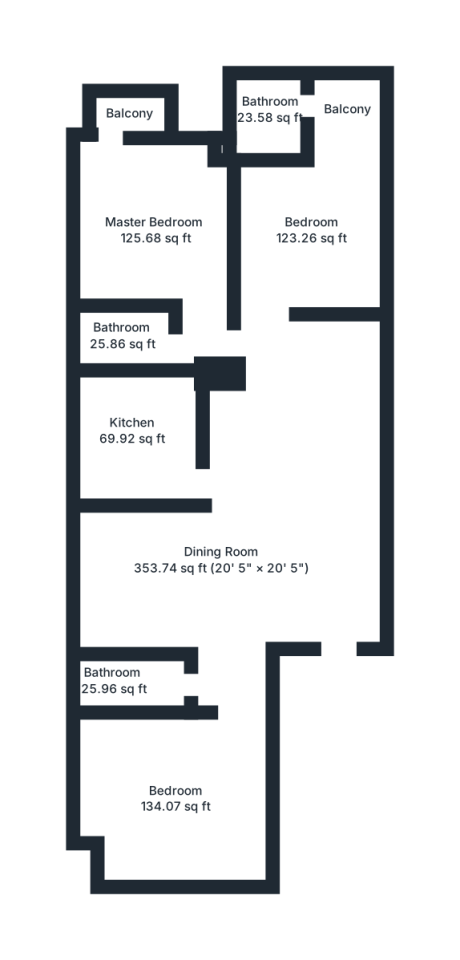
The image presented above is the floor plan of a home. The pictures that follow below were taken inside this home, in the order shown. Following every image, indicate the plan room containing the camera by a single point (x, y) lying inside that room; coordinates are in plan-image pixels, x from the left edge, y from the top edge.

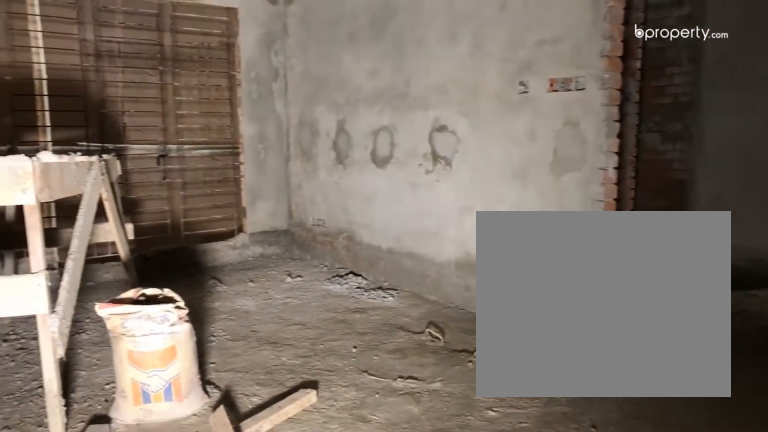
(247, 567)
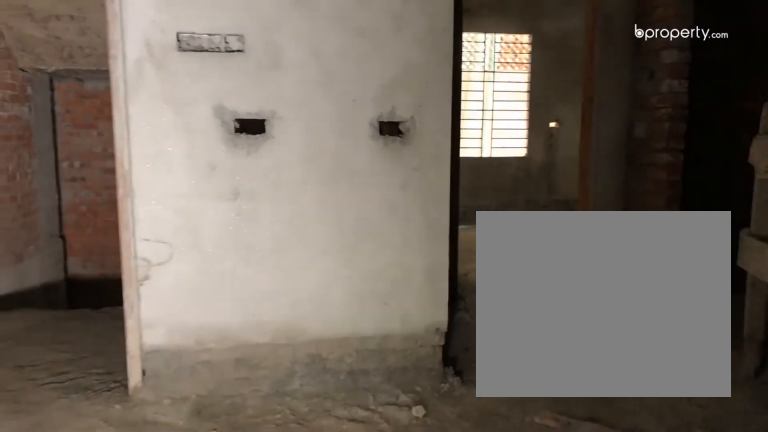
(247, 566)
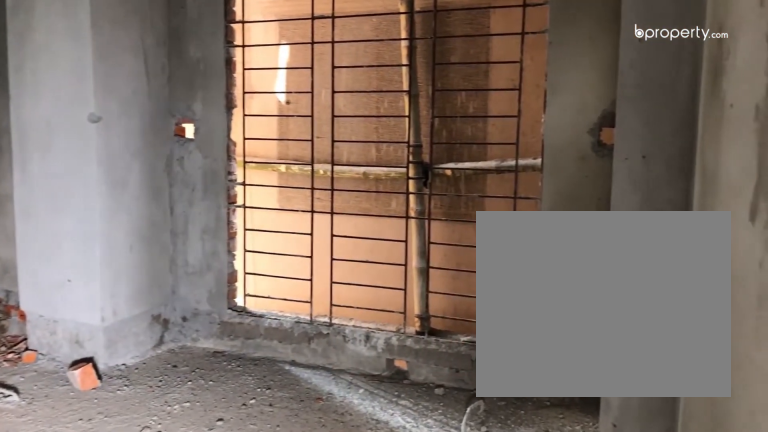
(177, 798)
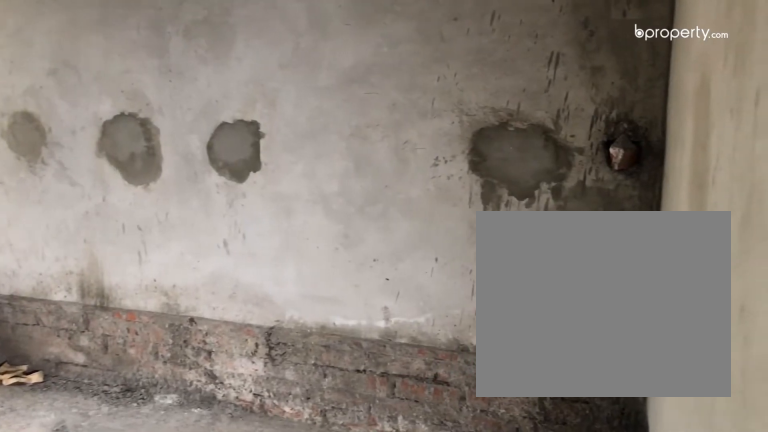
(311, 231)
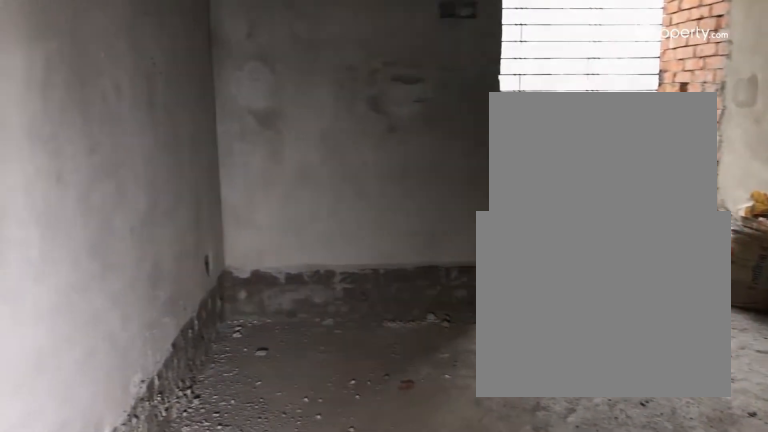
(311, 231)
